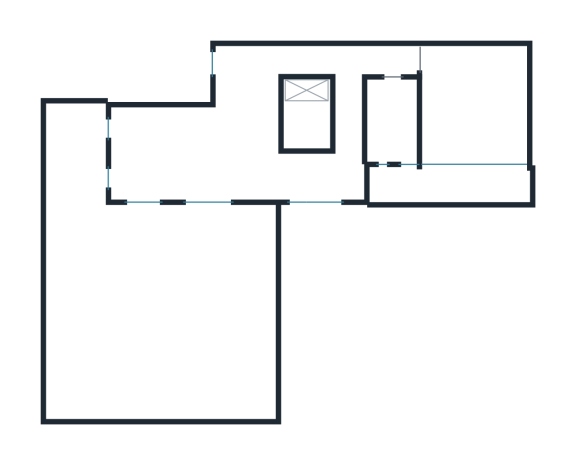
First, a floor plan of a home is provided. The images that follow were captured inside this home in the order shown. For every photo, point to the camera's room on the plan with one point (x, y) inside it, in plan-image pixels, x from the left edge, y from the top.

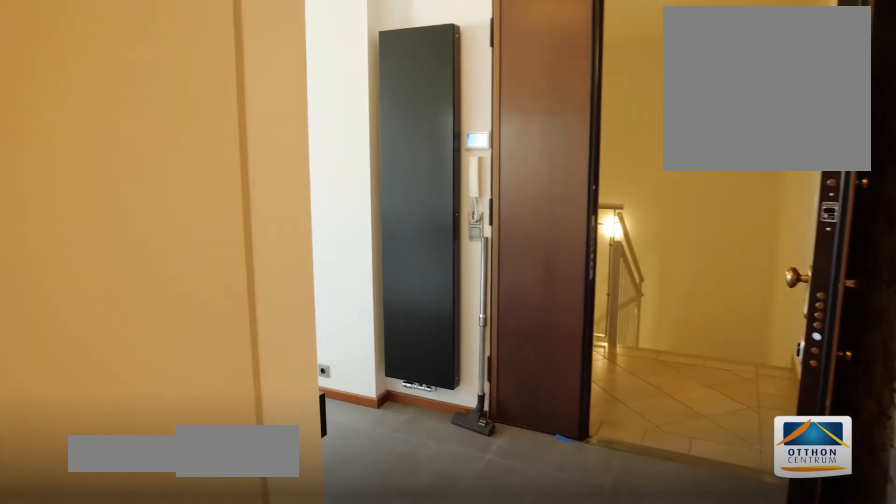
(246, 67)
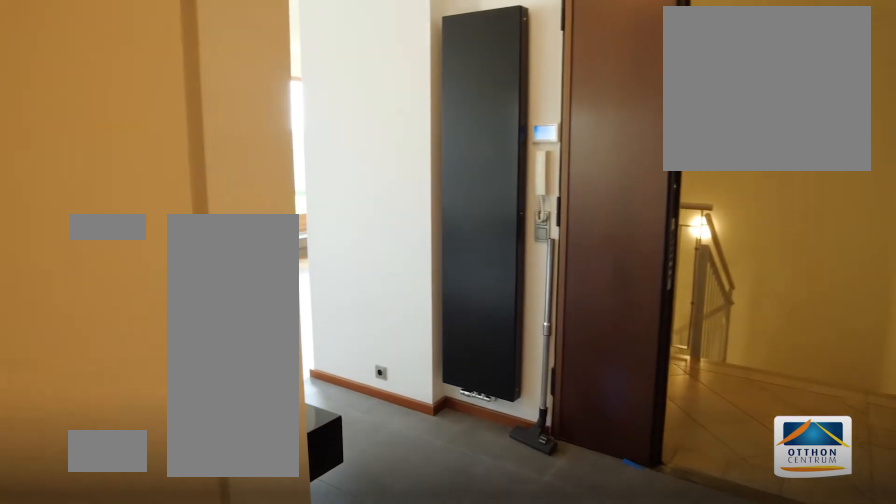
(246, 67)
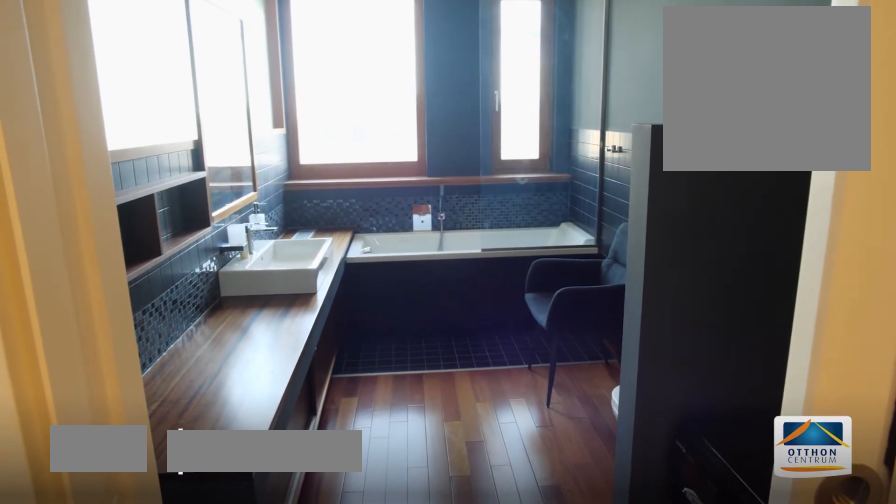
(391, 117)
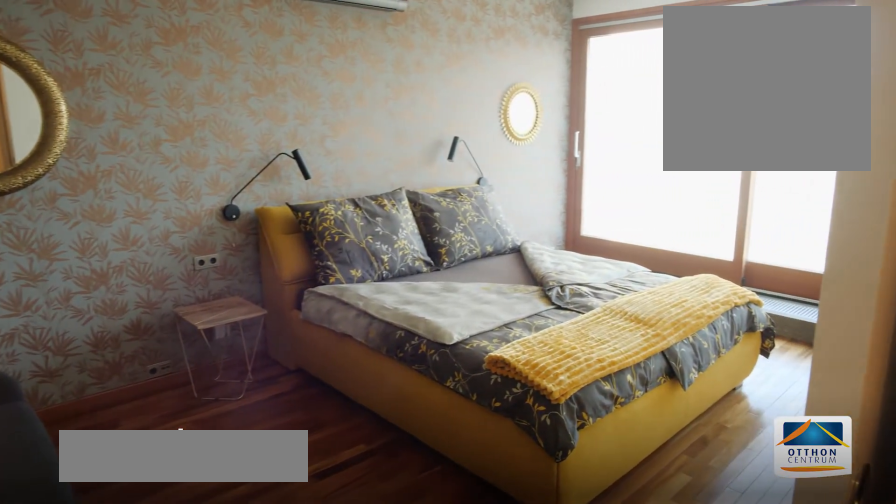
(476, 117)
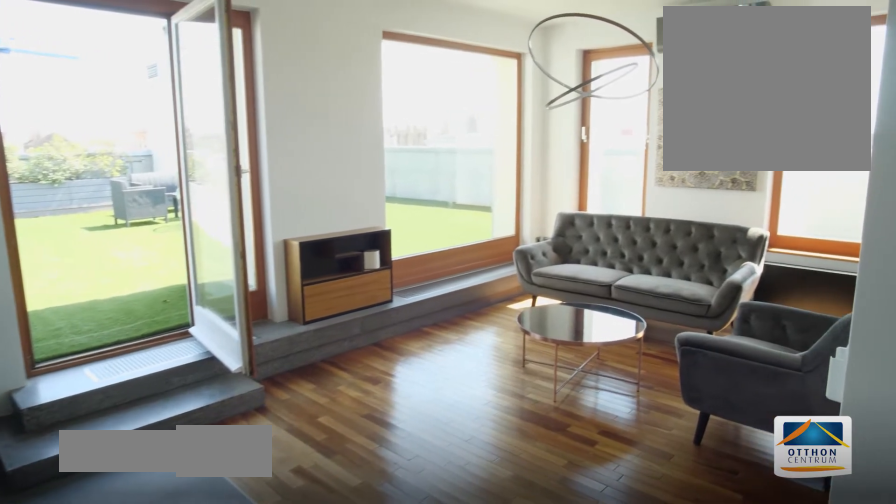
(168, 150)
